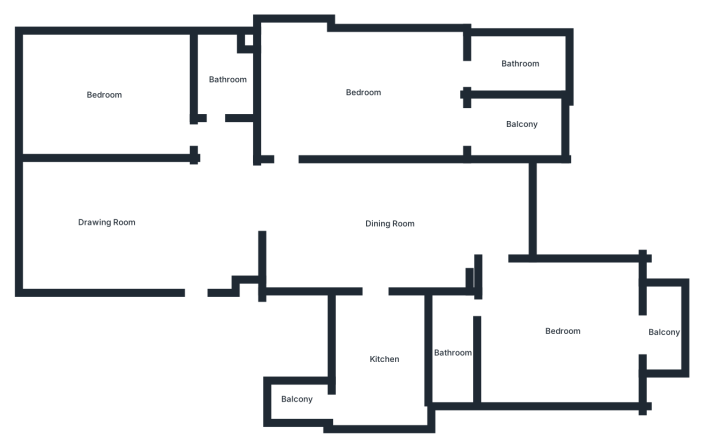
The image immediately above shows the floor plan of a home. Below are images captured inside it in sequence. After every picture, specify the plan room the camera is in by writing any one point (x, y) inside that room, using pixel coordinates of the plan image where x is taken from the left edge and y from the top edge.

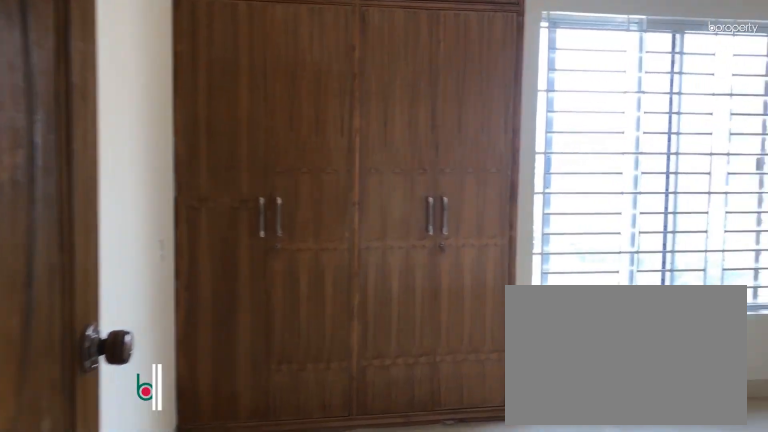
(306, 140)
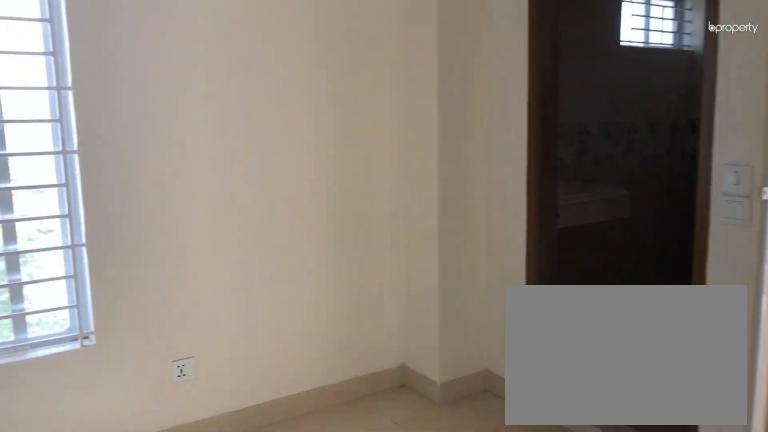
(363, 93)
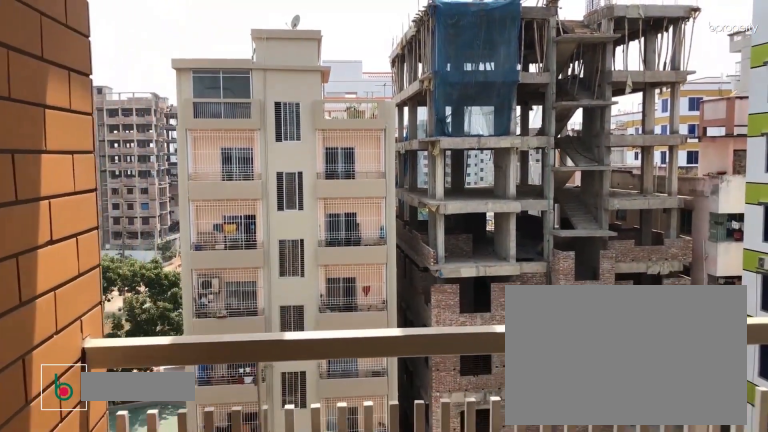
(523, 124)
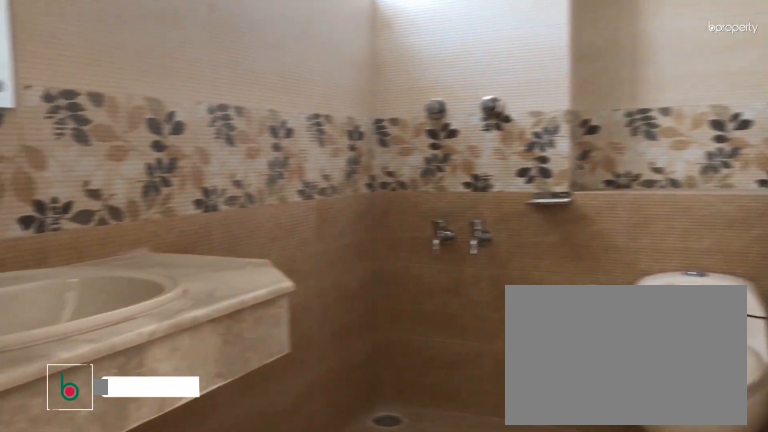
(519, 66)
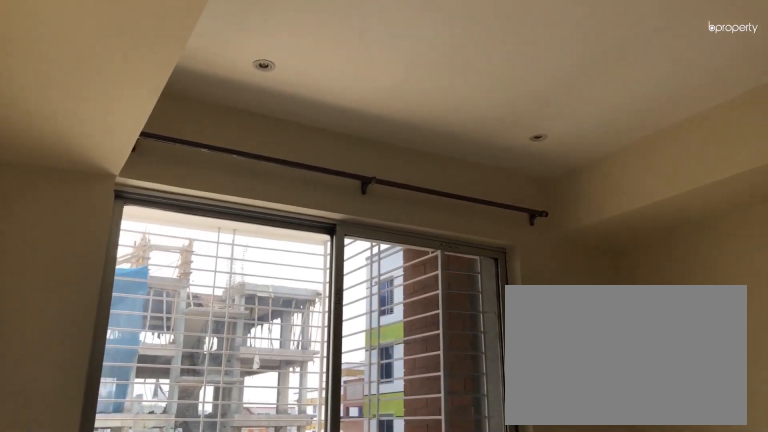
(562, 332)
